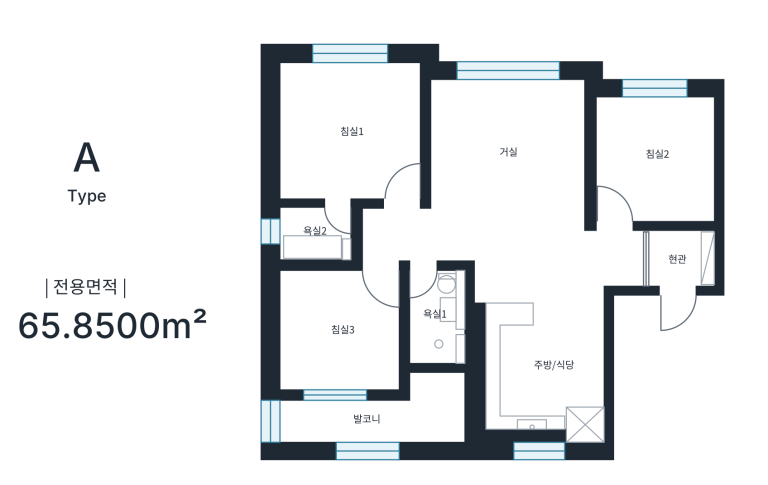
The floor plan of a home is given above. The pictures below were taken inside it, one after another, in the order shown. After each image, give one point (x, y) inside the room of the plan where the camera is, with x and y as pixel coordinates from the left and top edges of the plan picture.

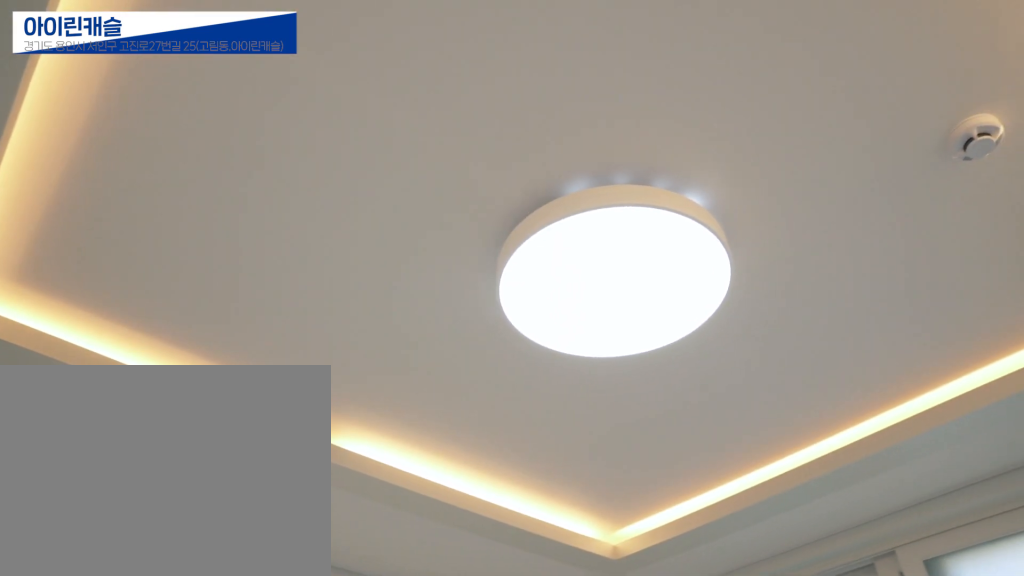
(345, 126)
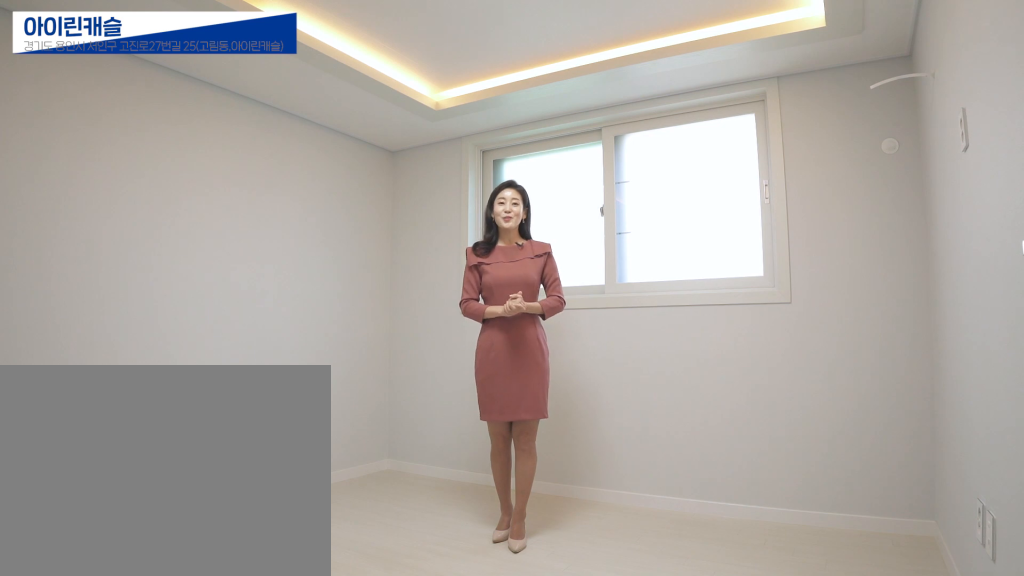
(345, 126)
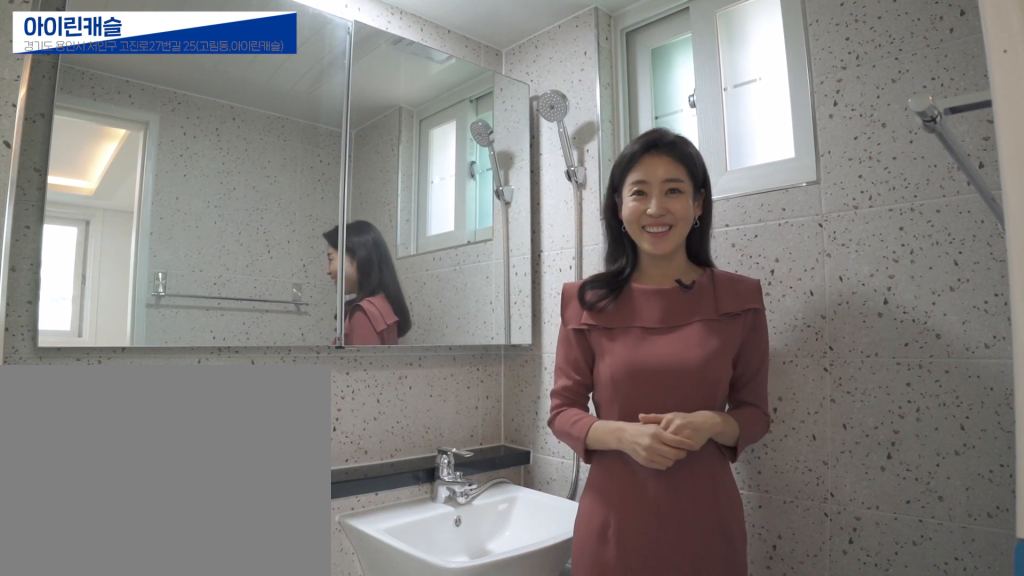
(310, 235)
